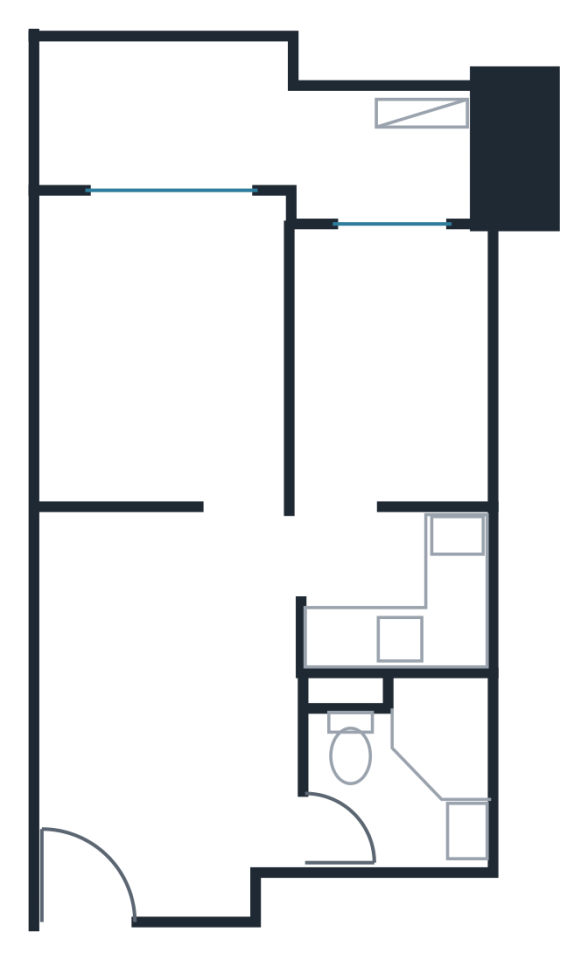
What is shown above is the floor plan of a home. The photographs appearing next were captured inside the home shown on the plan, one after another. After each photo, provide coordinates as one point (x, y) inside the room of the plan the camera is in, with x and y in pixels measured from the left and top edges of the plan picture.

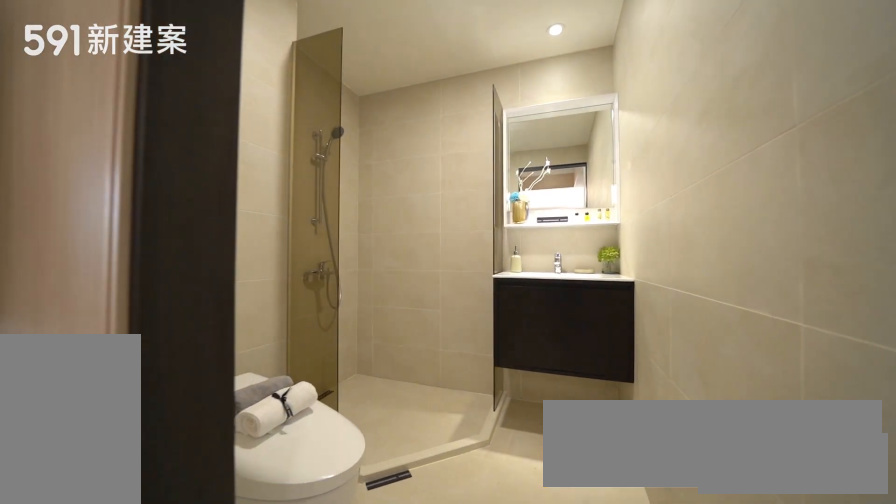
(402, 772)
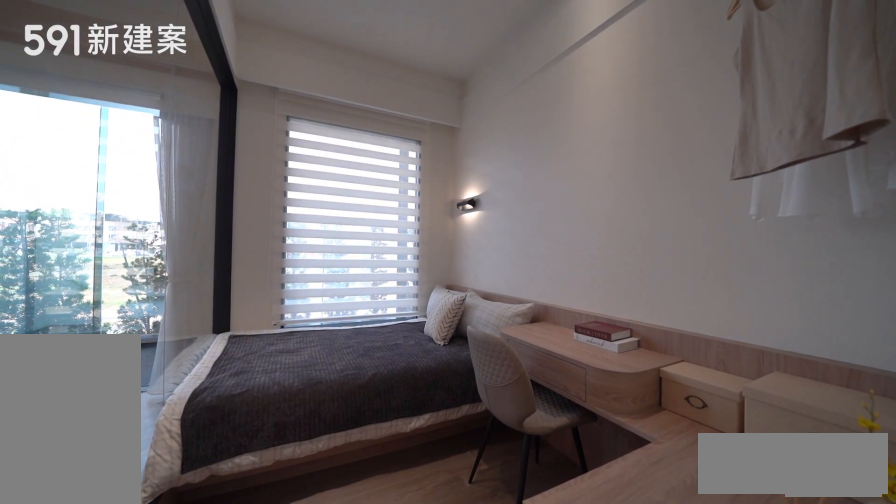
(396, 363)
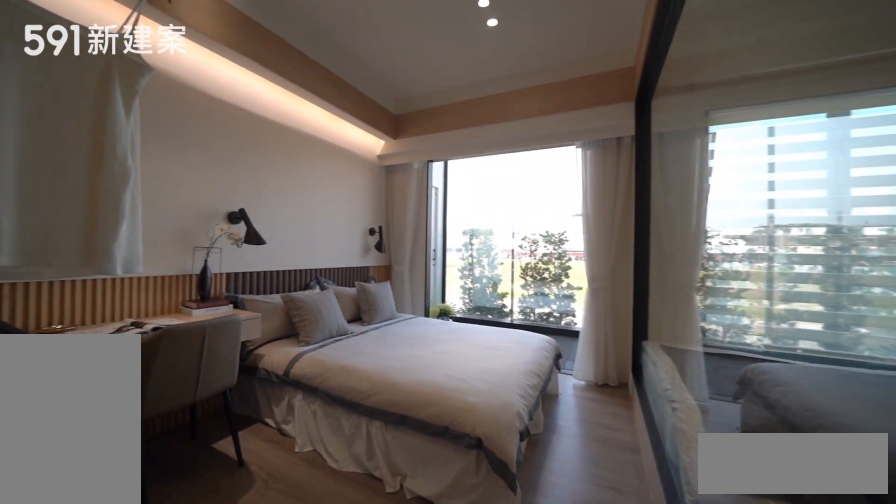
(157, 347)
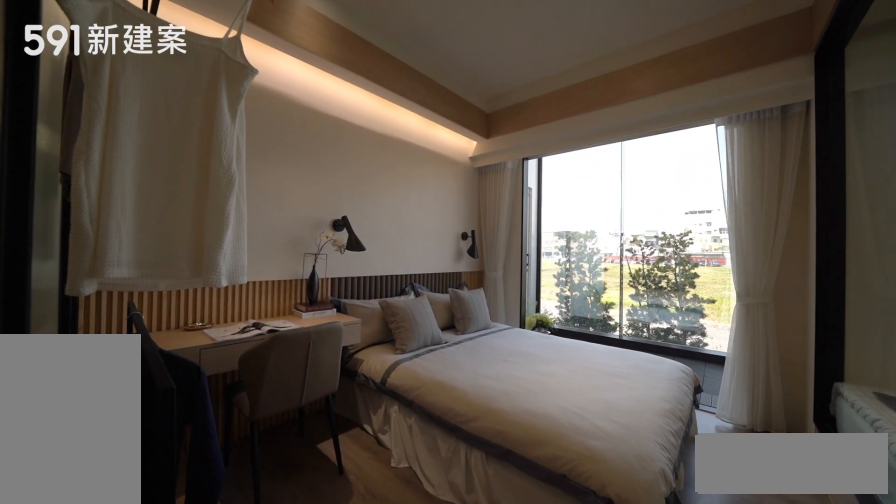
(157, 347)
